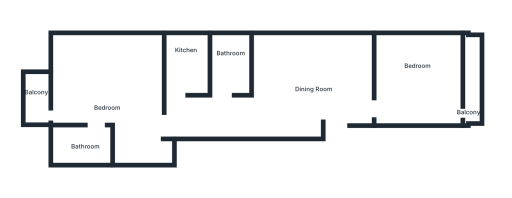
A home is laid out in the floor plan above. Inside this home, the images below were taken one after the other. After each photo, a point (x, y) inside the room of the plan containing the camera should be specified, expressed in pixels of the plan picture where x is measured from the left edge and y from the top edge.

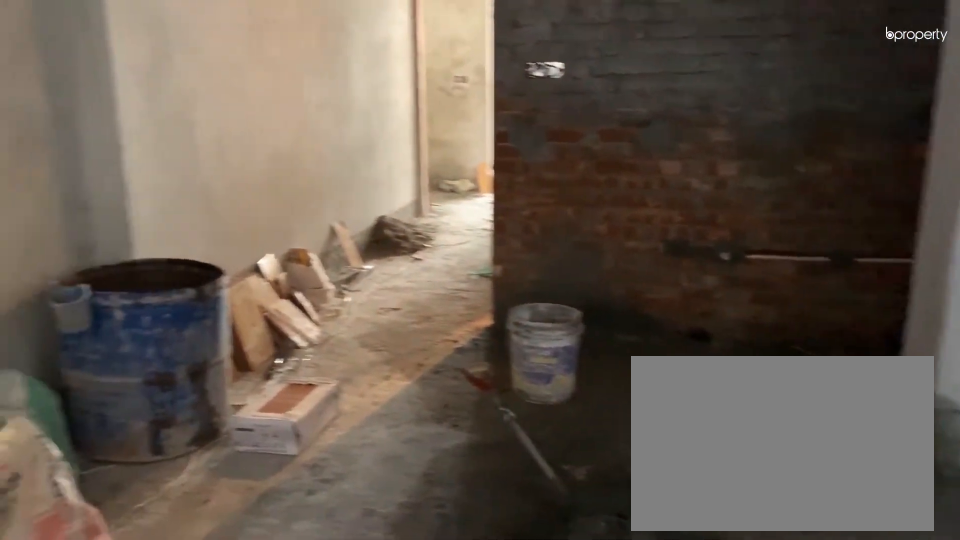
(315, 73)
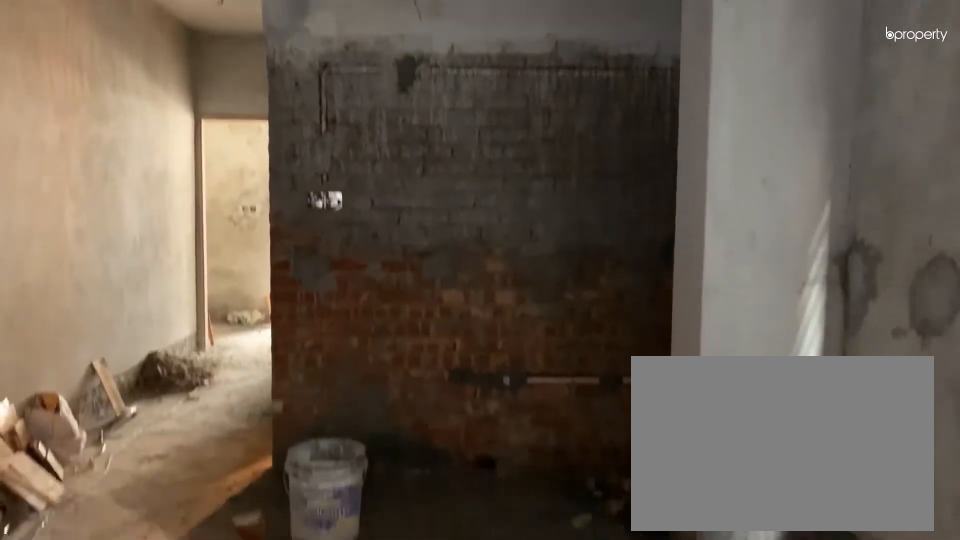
(315, 73)
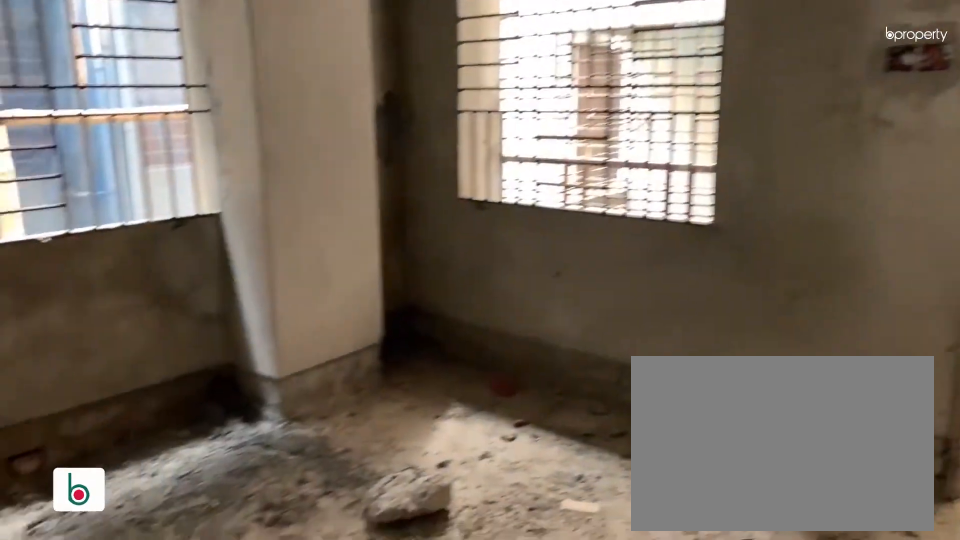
(420, 68)
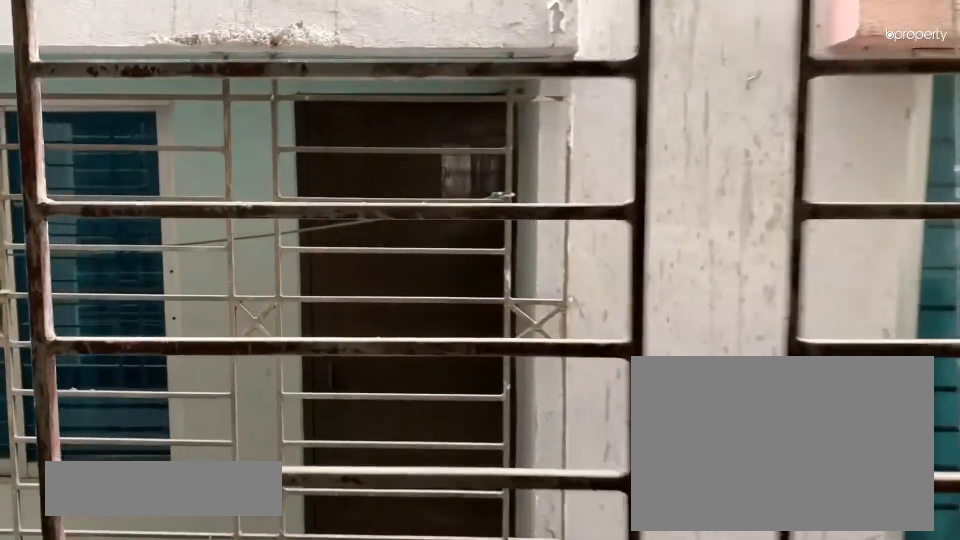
(470, 81)
